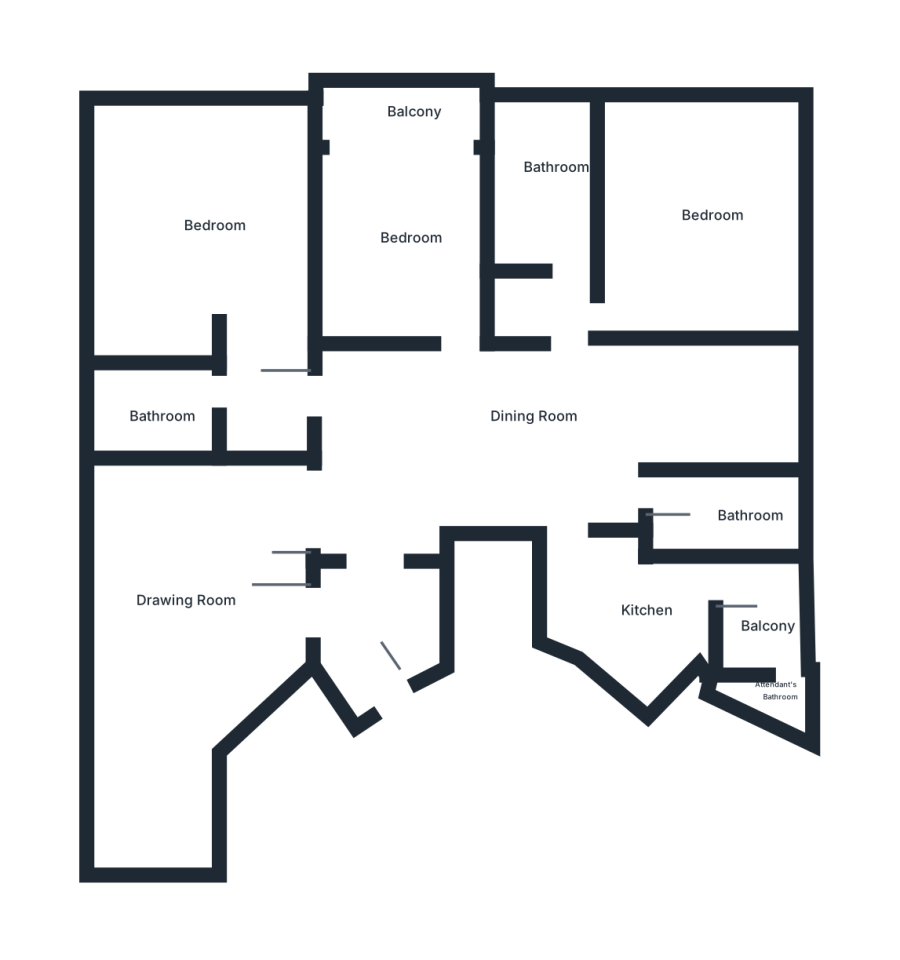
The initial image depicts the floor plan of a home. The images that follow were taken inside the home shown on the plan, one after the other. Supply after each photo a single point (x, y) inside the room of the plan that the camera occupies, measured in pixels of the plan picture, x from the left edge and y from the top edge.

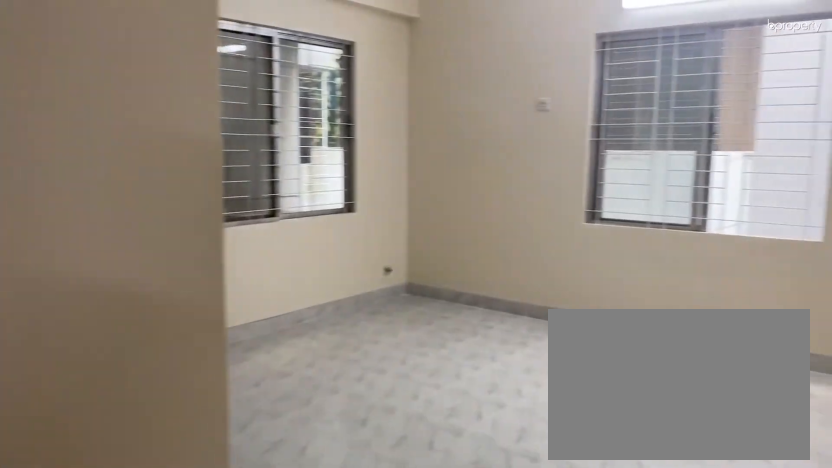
(264, 379)
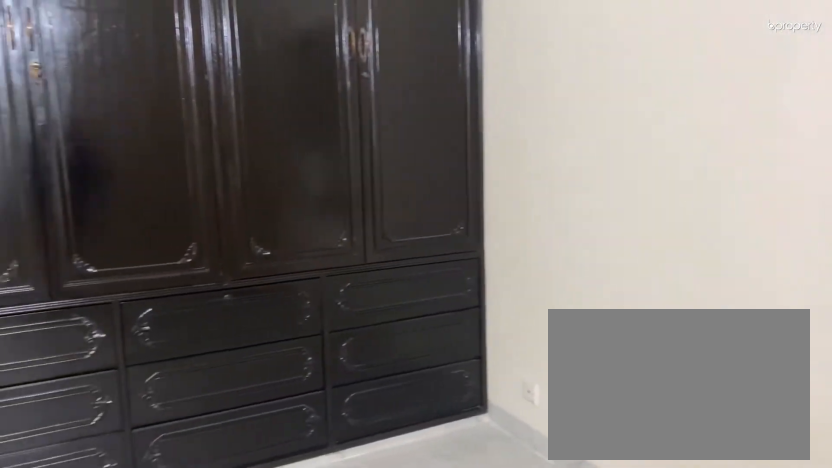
(216, 220)
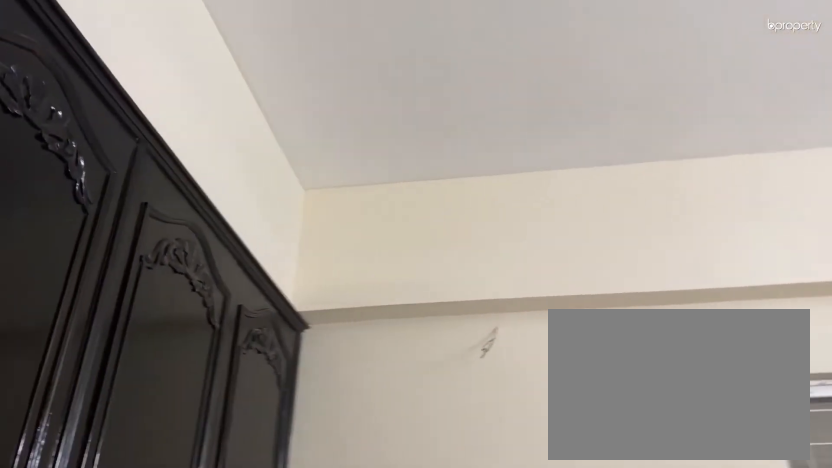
(216, 220)
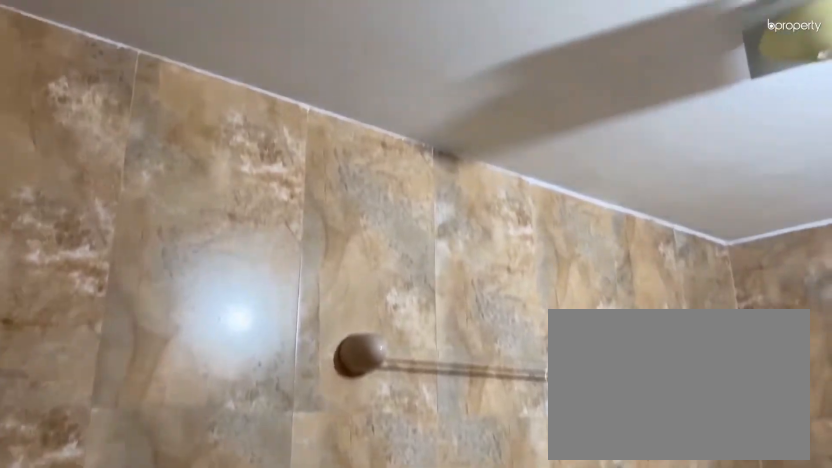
(162, 405)
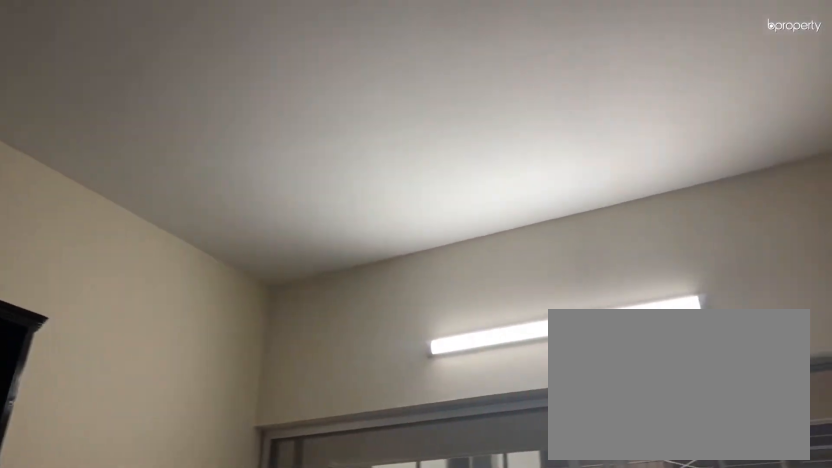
(402, 203)
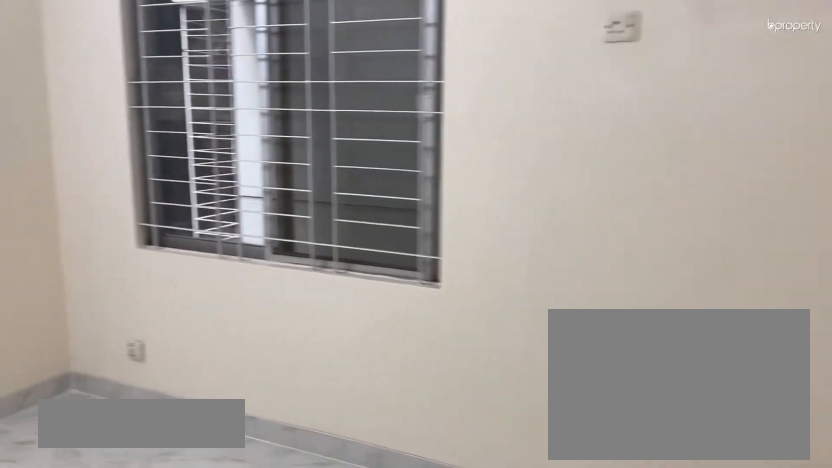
(689, 247)
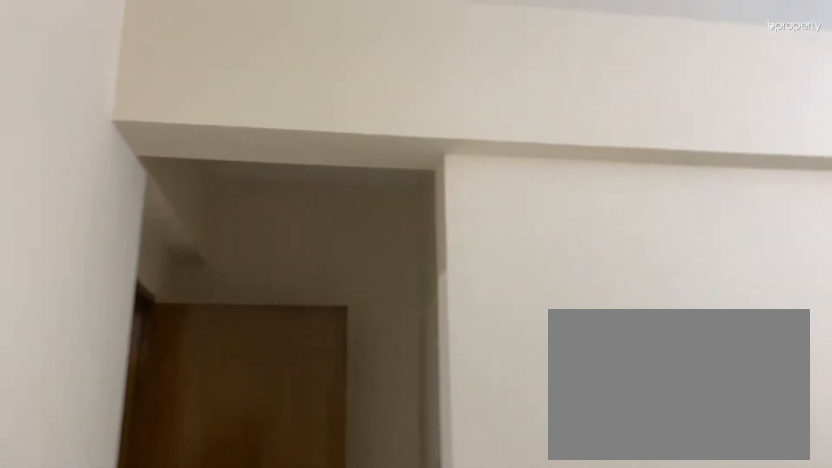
(689, 247)
